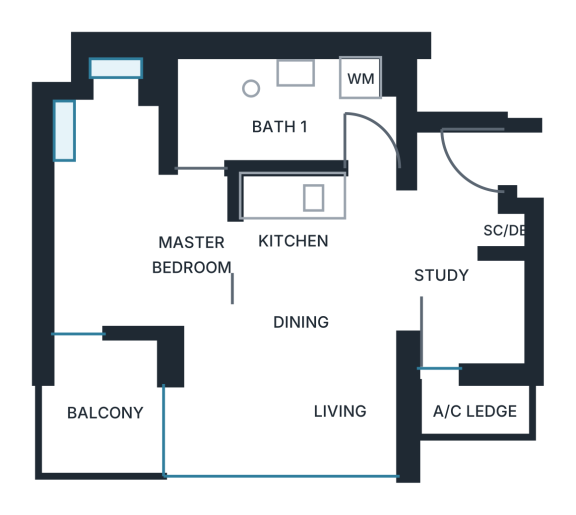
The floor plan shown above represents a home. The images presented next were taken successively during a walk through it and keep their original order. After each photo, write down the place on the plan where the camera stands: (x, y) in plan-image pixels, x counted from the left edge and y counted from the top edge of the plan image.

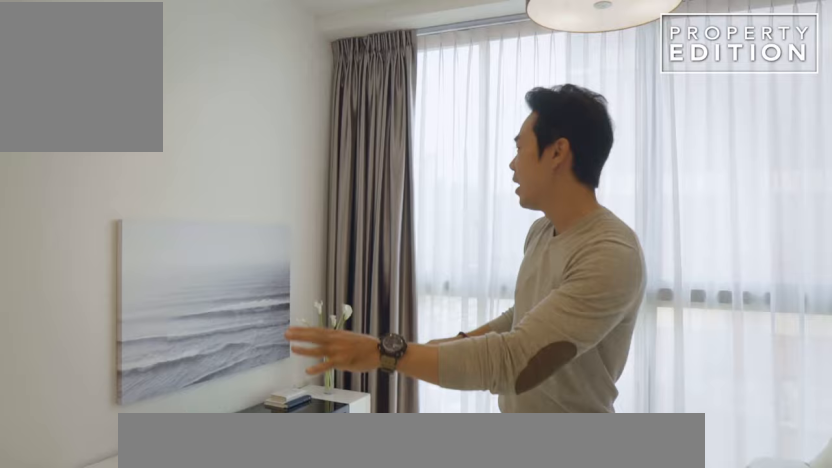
(273, 399)
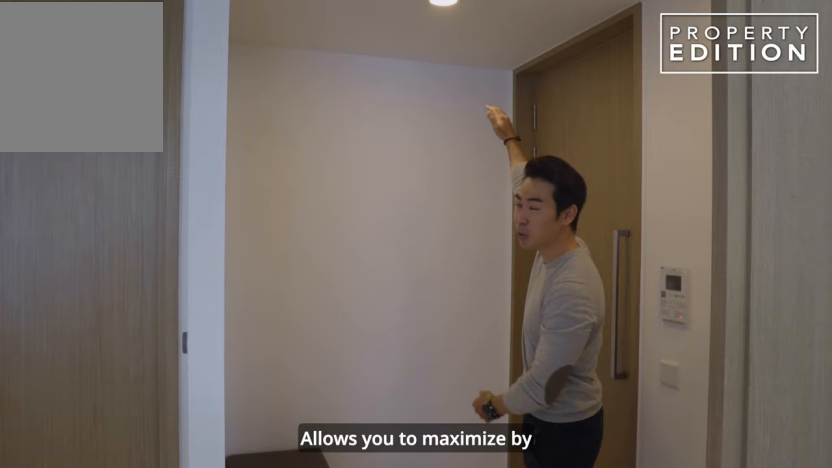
(452, 202)
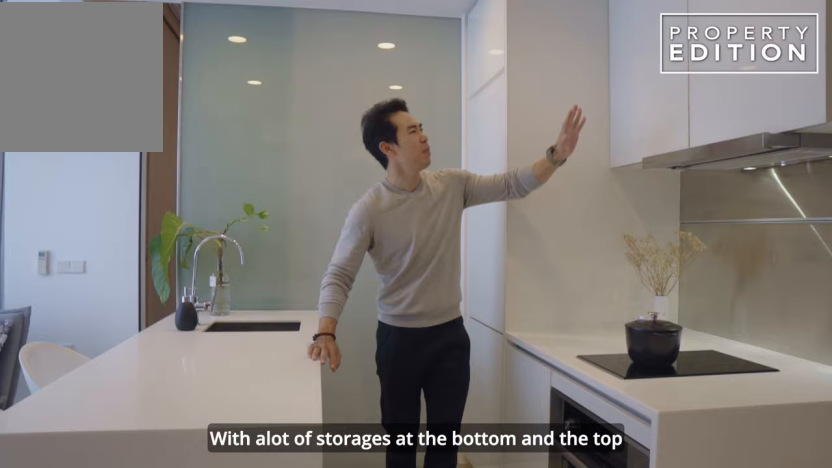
(337, 243)
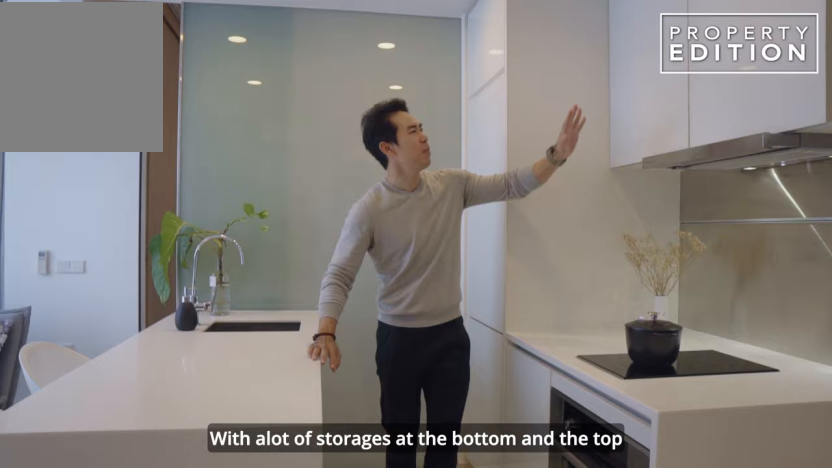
(337, 243)
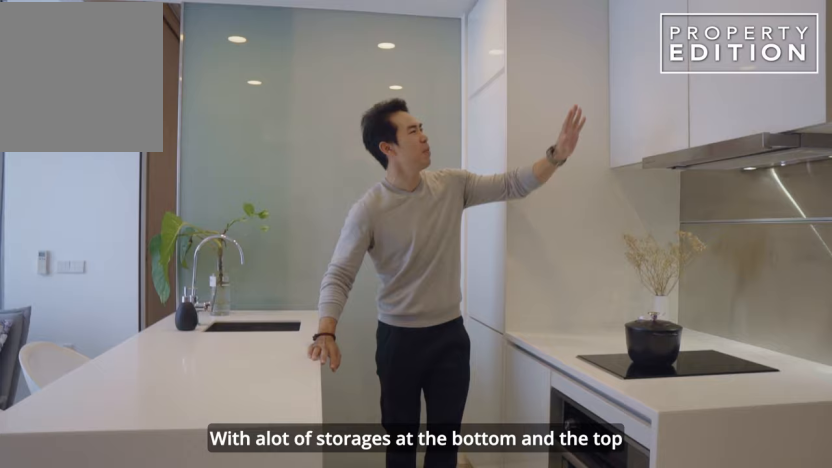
(337, 243)
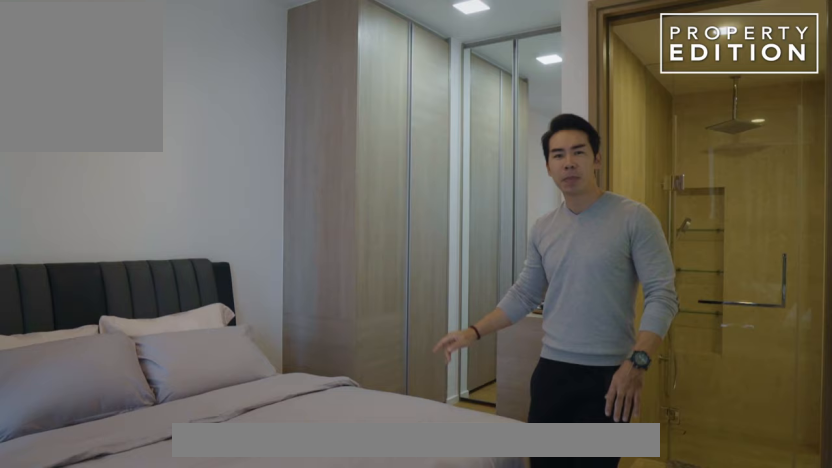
(116, 258)
